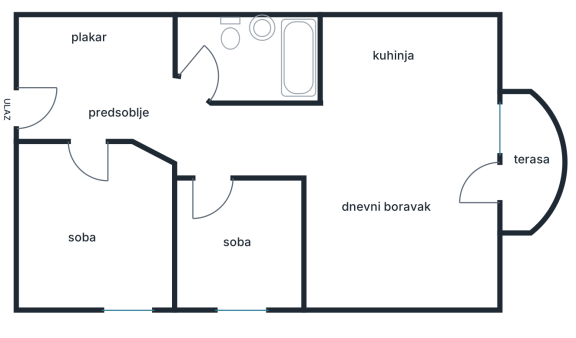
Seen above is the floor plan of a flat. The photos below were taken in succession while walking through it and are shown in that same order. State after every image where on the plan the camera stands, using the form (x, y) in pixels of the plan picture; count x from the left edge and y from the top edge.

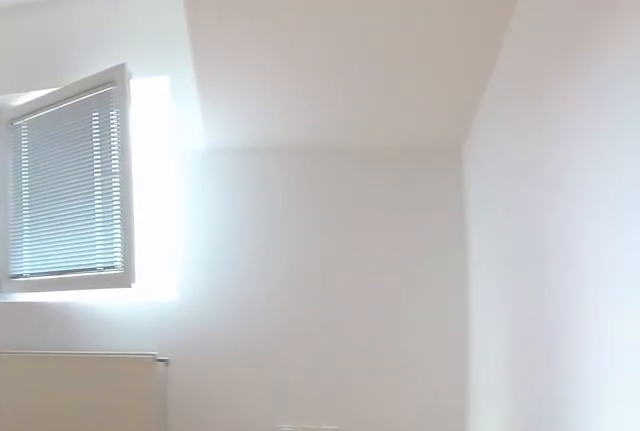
(84, 164)
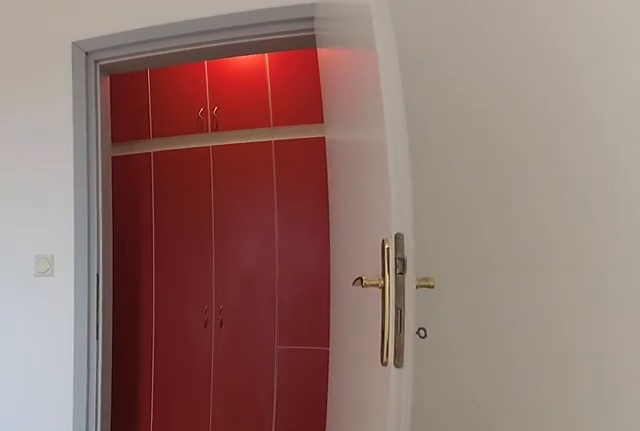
(103, 246)
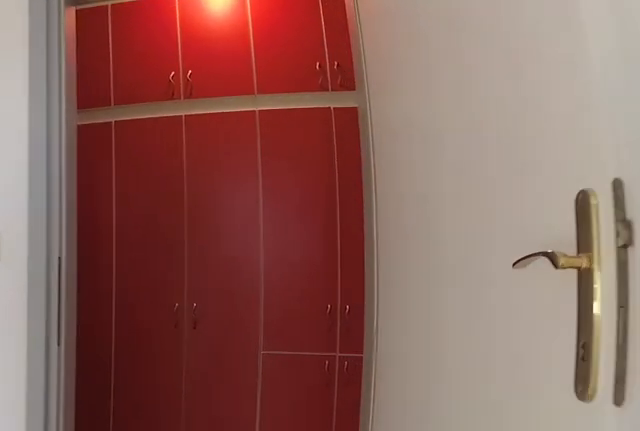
(100, 220)
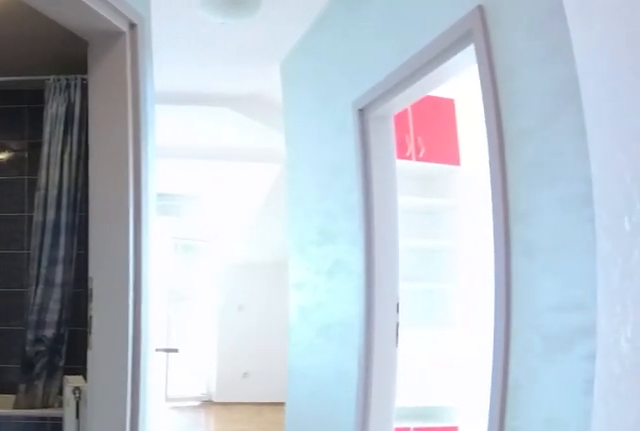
(106, 100)
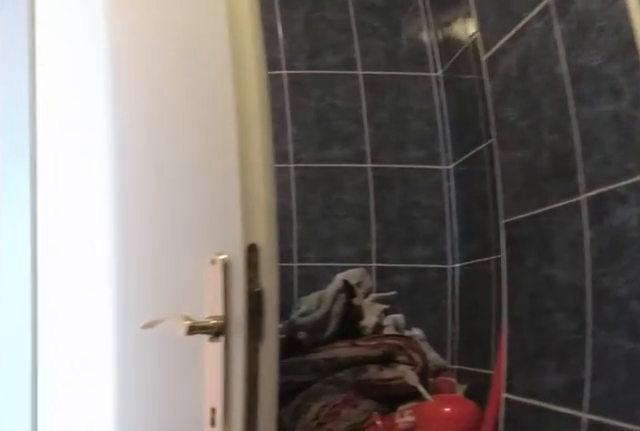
(245, 69)
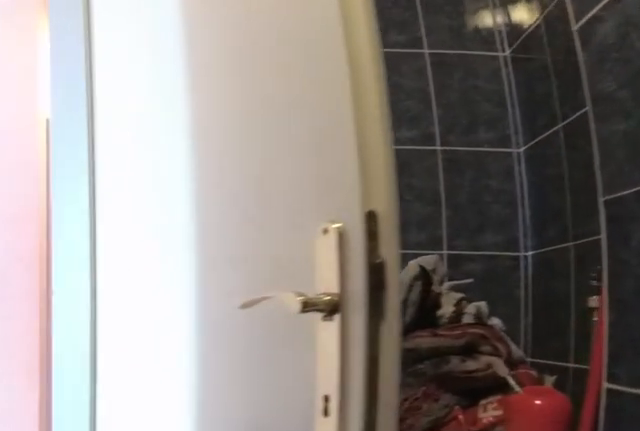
(240, 70)
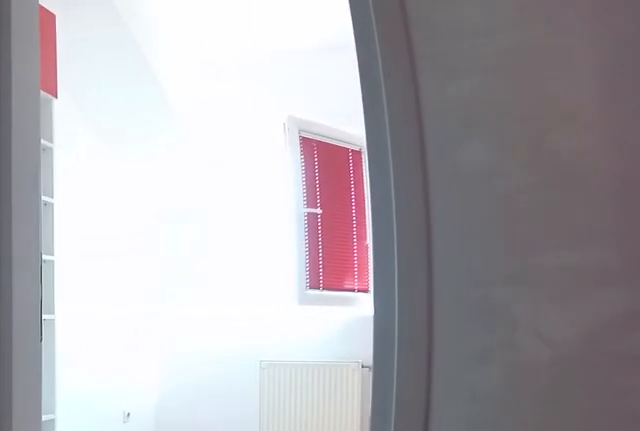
(193, 110)
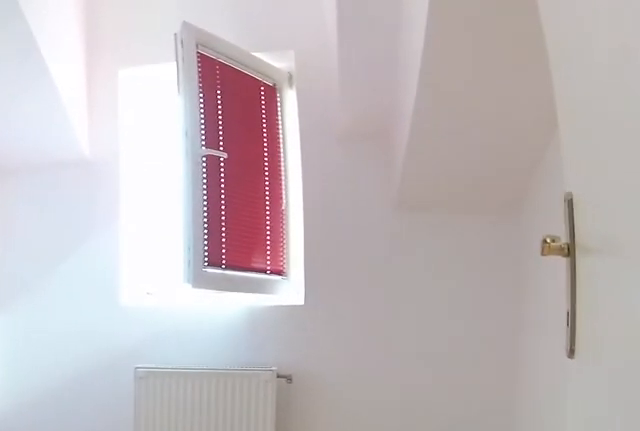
(210, 158)
